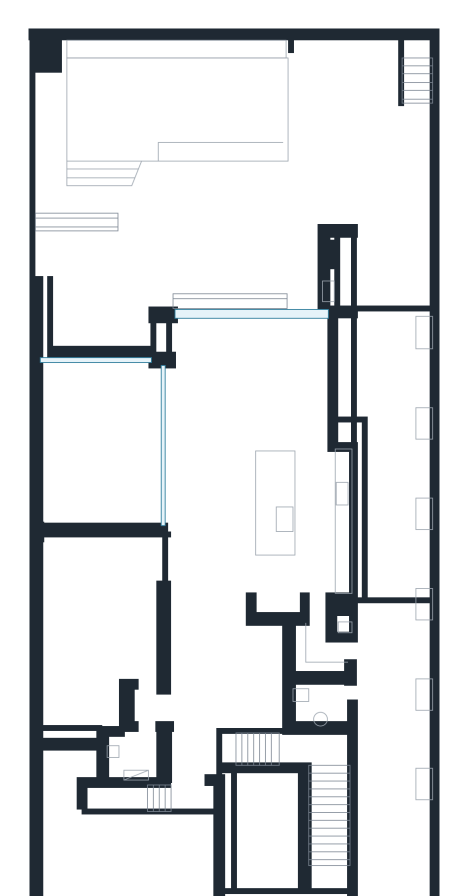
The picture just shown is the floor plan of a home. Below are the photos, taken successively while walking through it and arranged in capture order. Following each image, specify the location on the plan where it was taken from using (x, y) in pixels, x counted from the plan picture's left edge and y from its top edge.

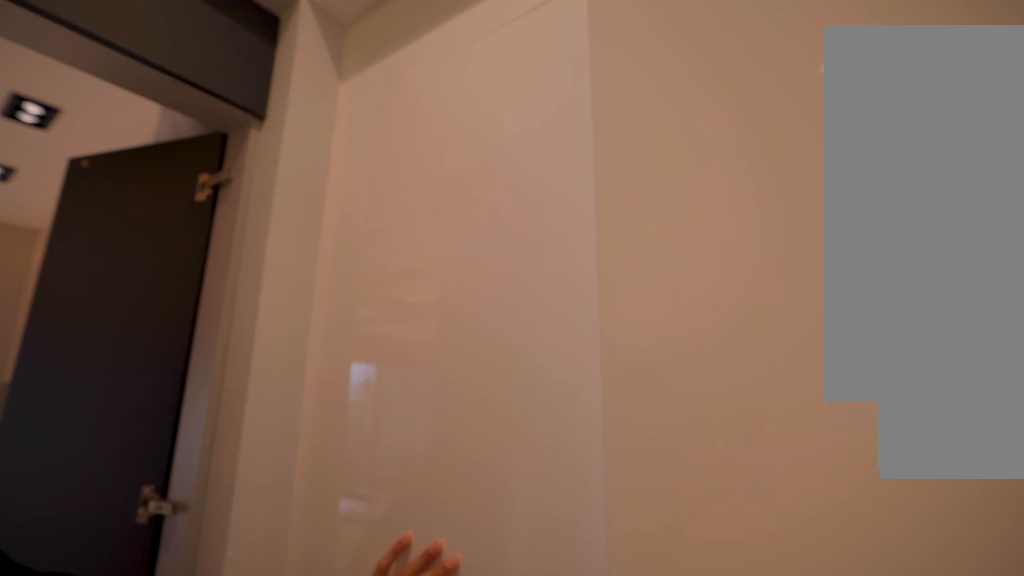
(319, 619)
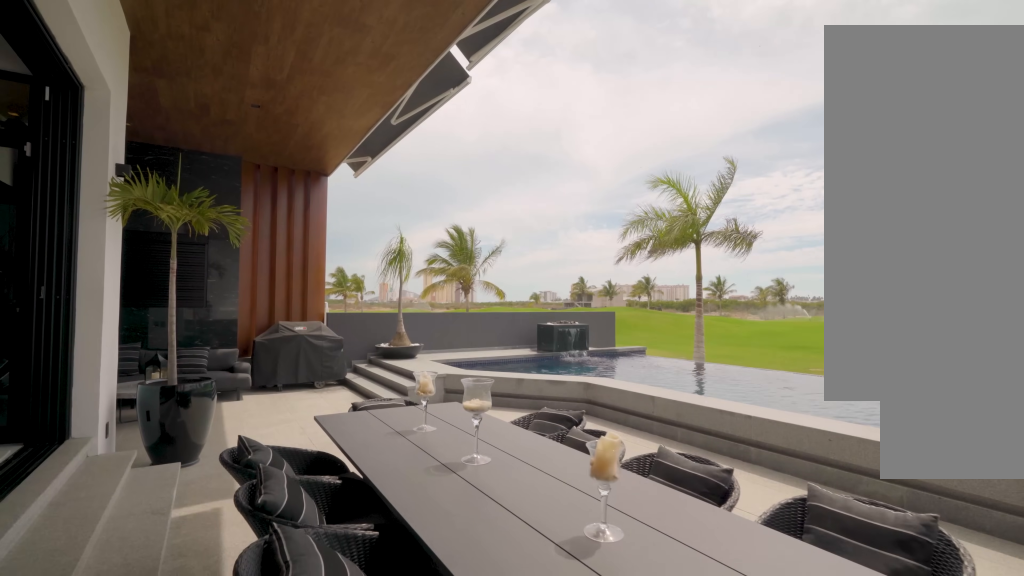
(294, 282)
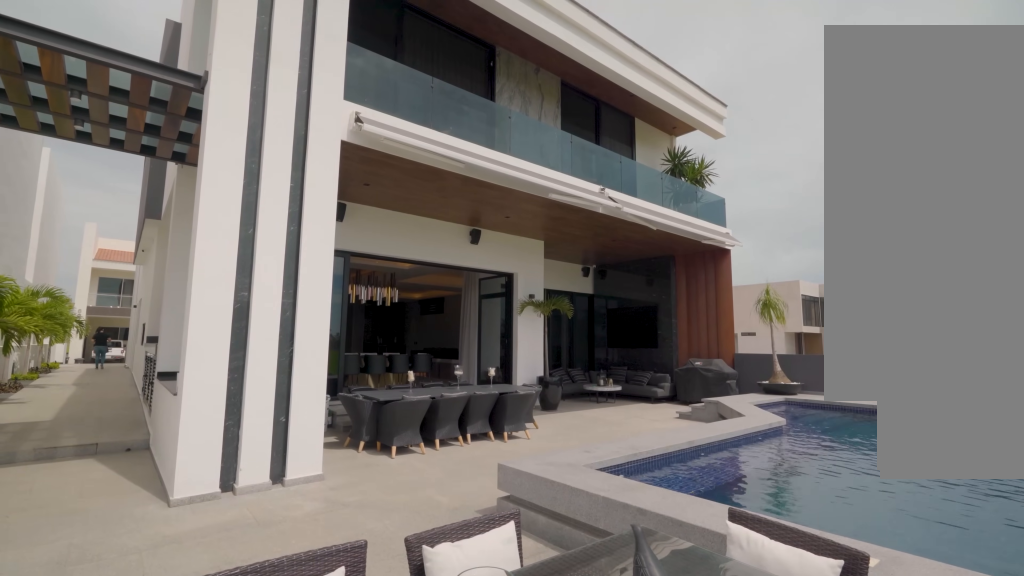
(370, 117)
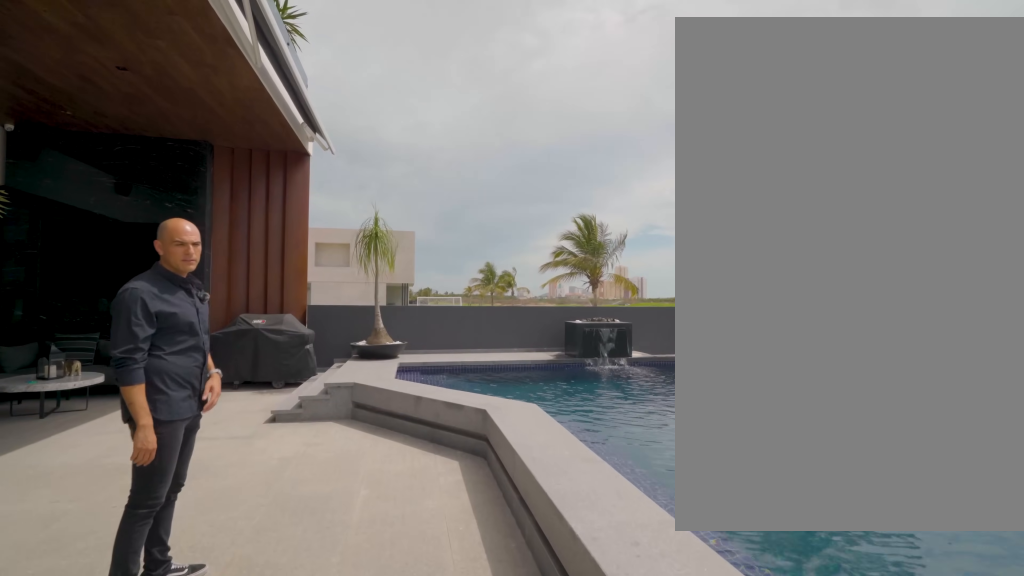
(181, 194)
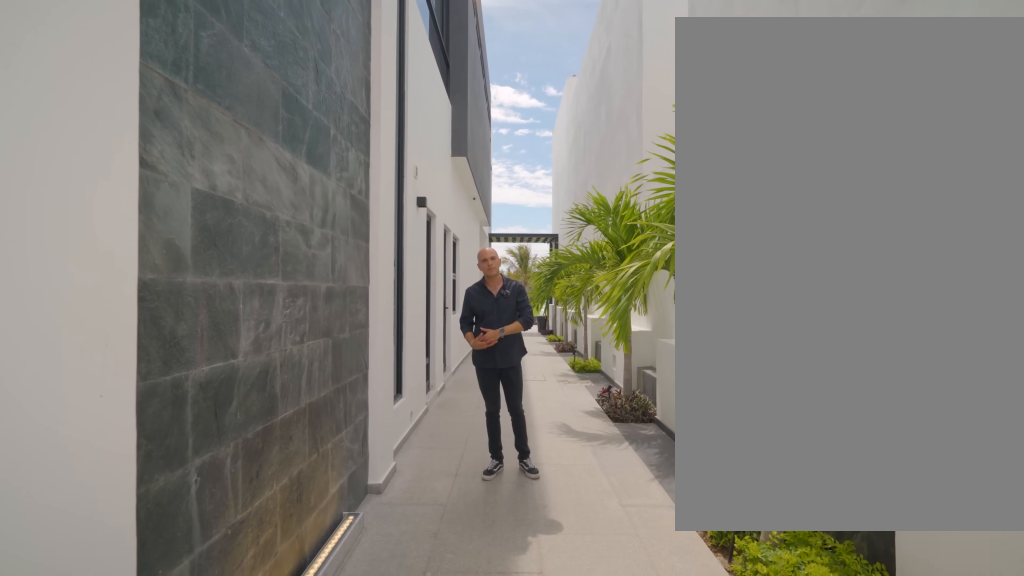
(399, 872)
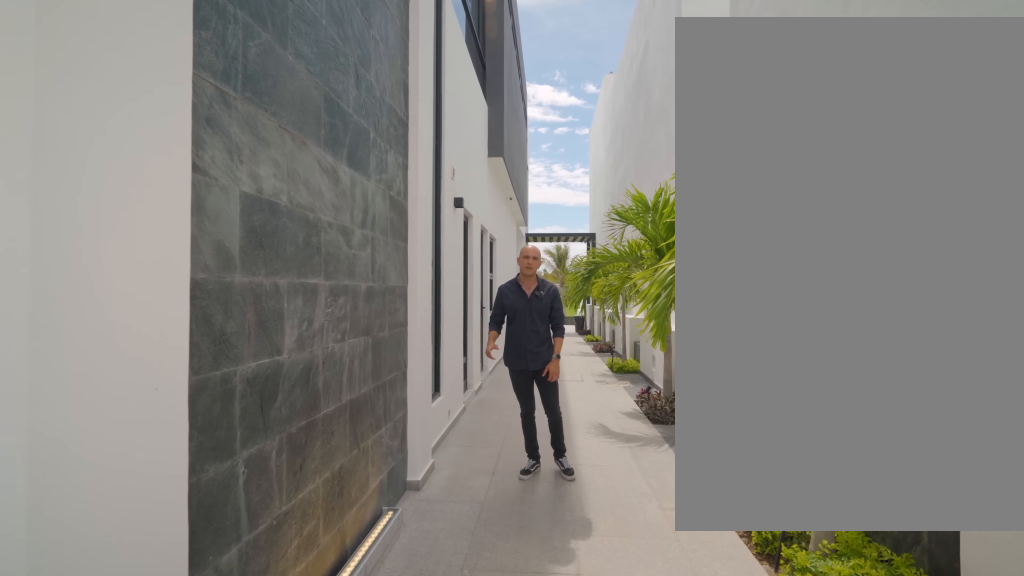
(399, 872)
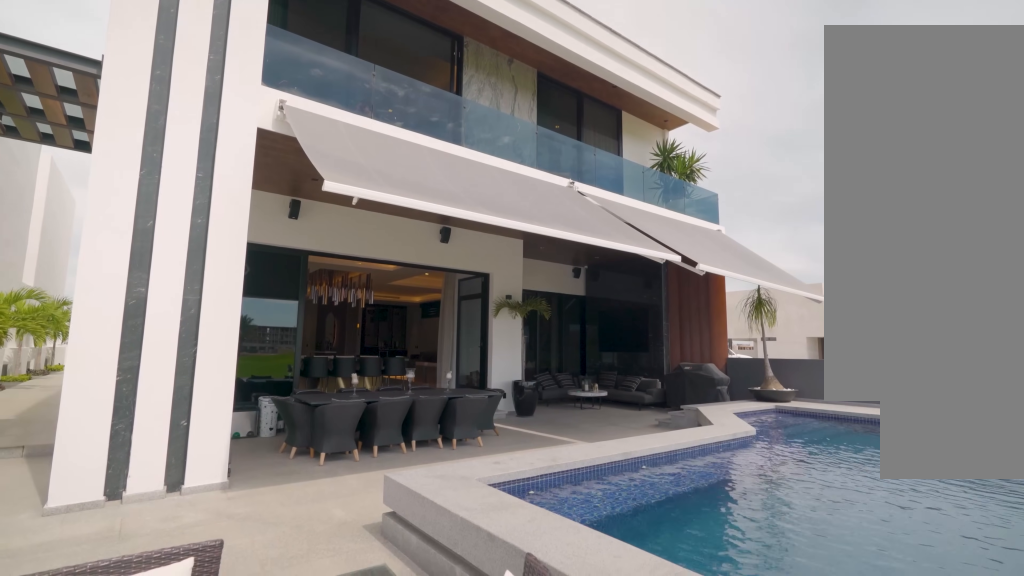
(326, 152)
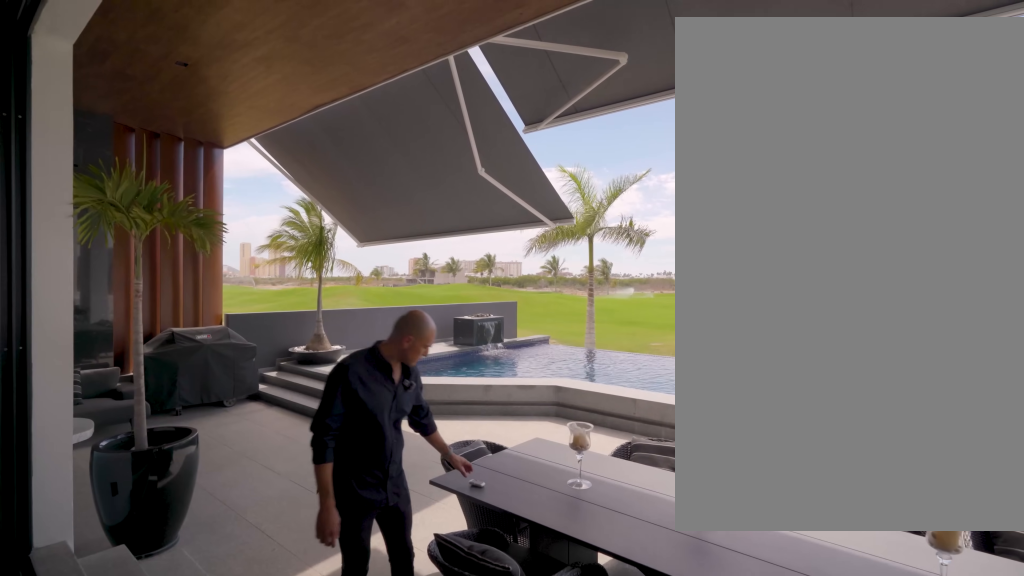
(234, 312)
